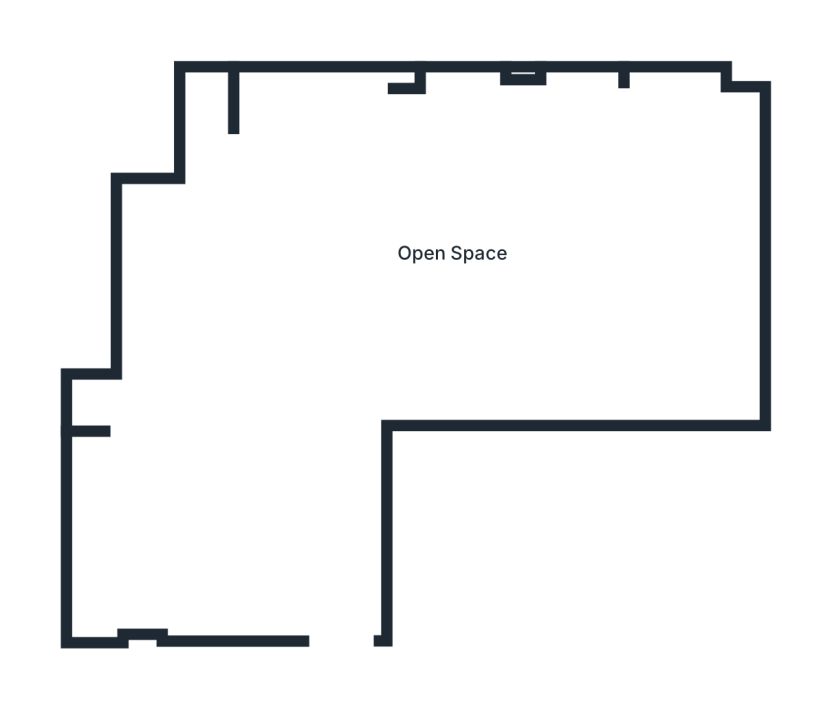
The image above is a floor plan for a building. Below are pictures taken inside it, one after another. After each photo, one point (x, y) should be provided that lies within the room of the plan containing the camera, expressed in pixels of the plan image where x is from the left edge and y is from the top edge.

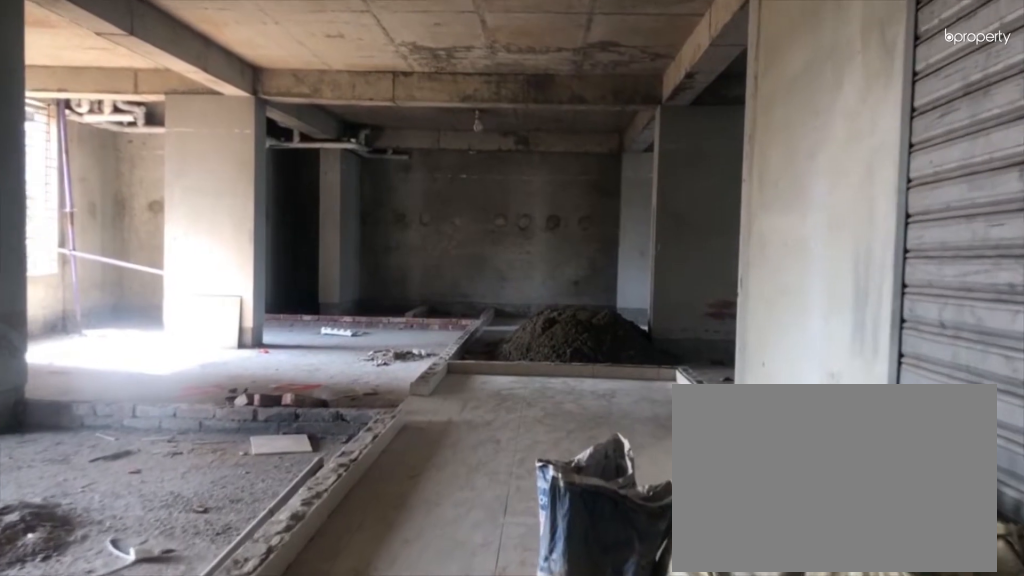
(316, 570)
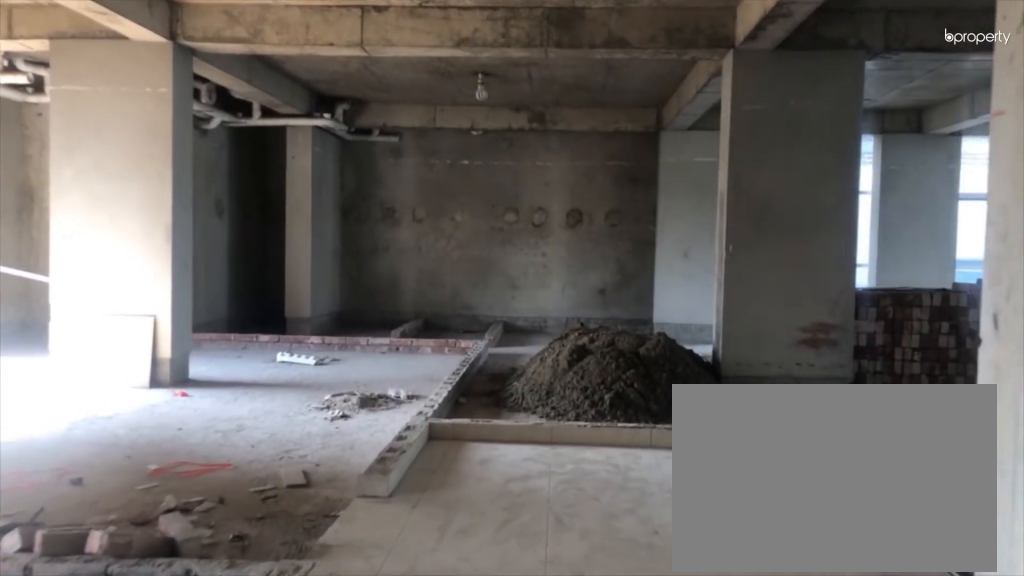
(336, 385)
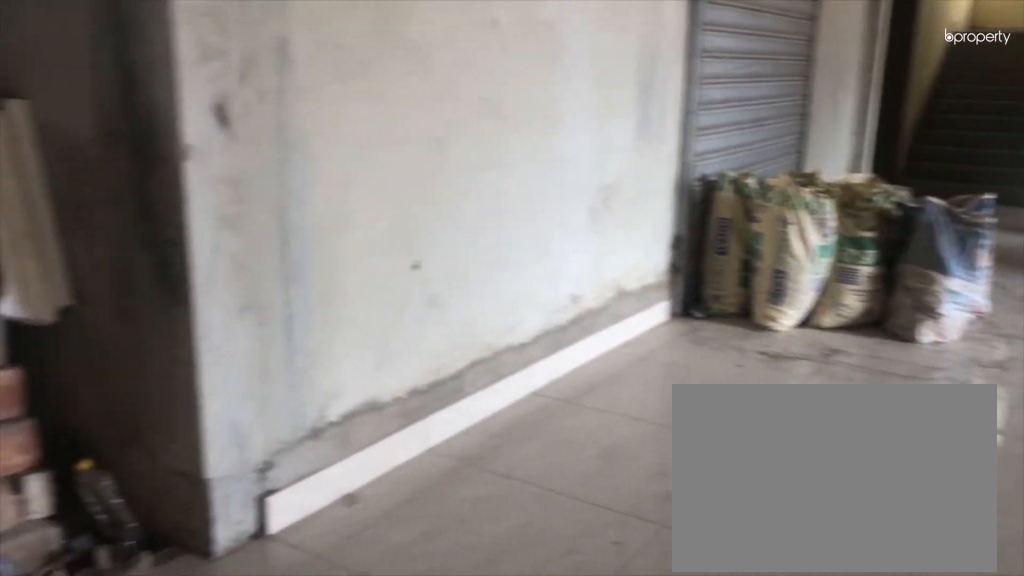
(391, 245)
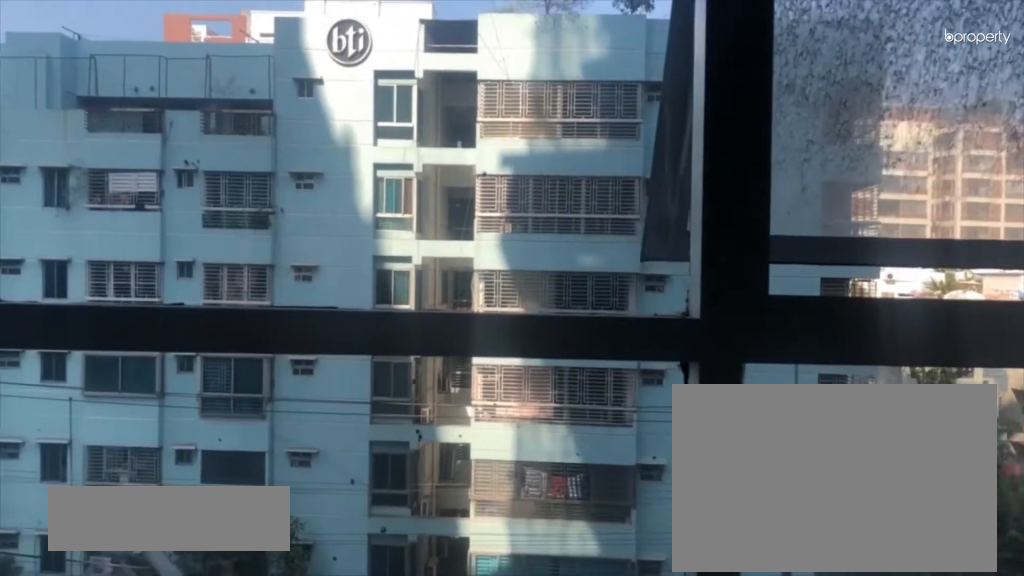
(391, 245)
